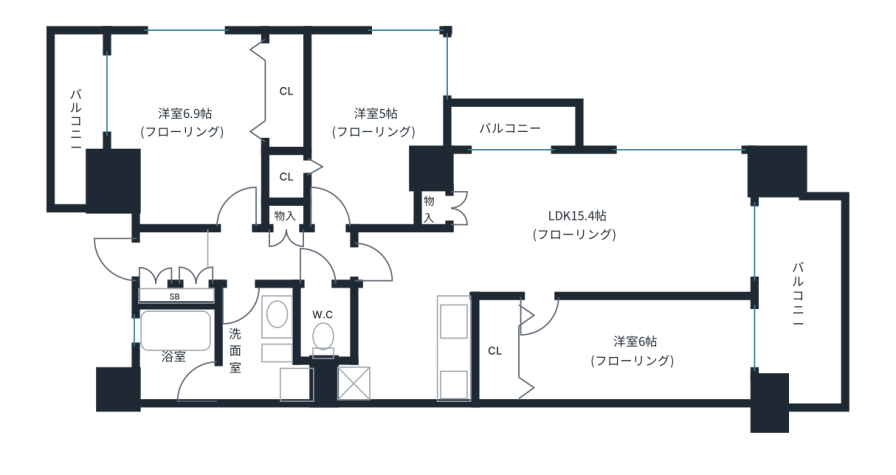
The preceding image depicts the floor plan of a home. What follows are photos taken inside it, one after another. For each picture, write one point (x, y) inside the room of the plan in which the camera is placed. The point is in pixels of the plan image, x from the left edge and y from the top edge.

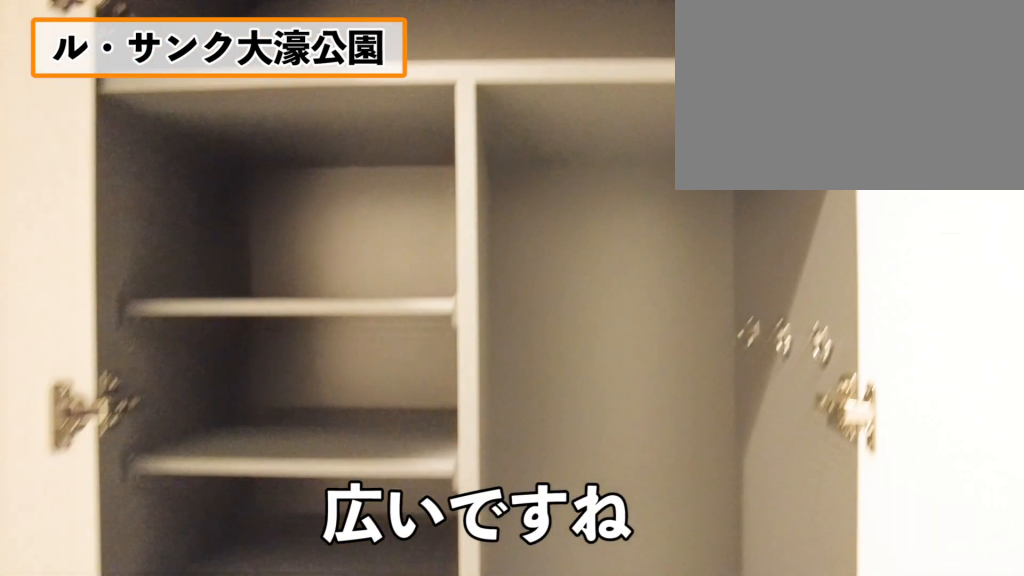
(162, 260)
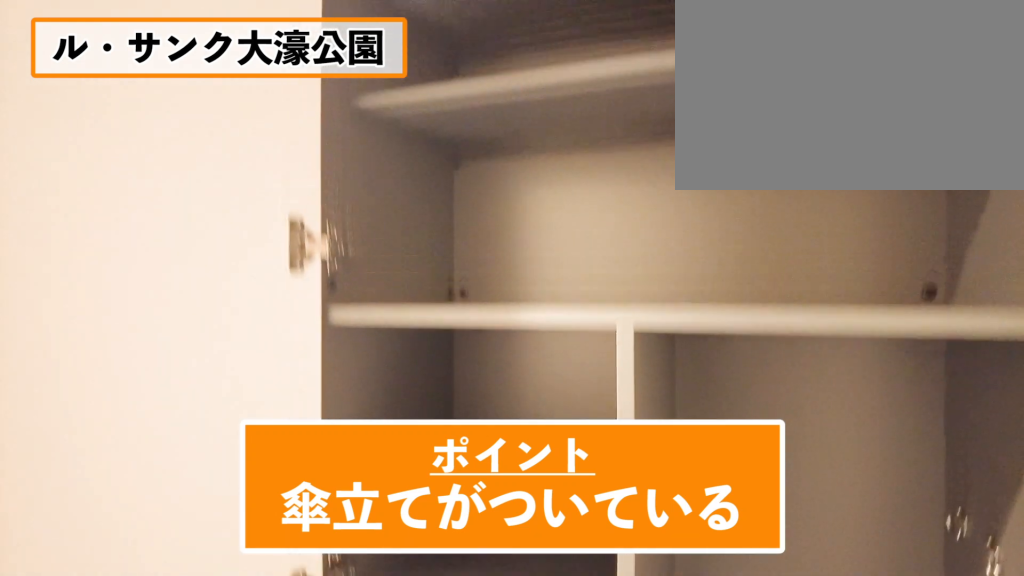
(163, 260)
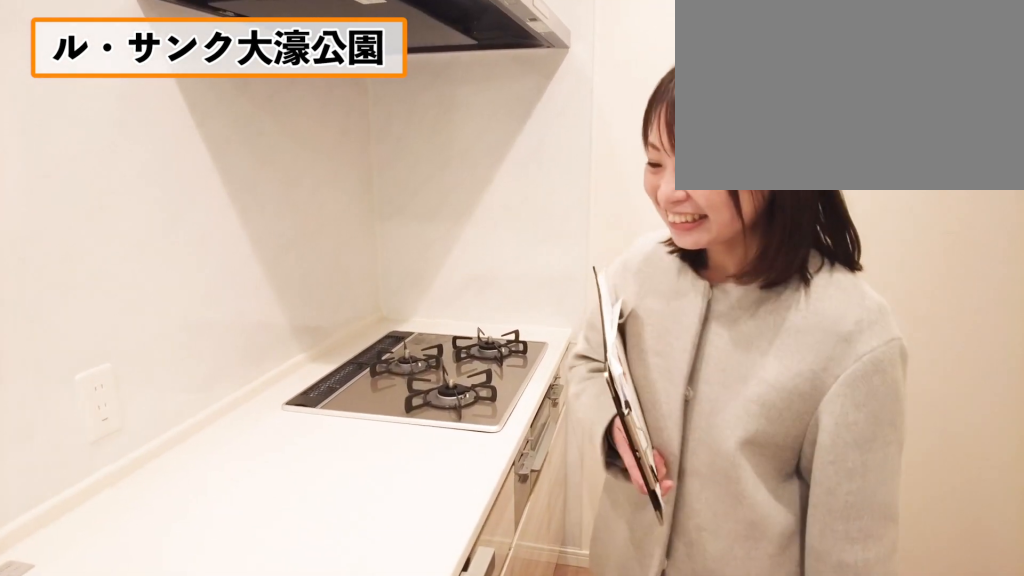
(408, 357)
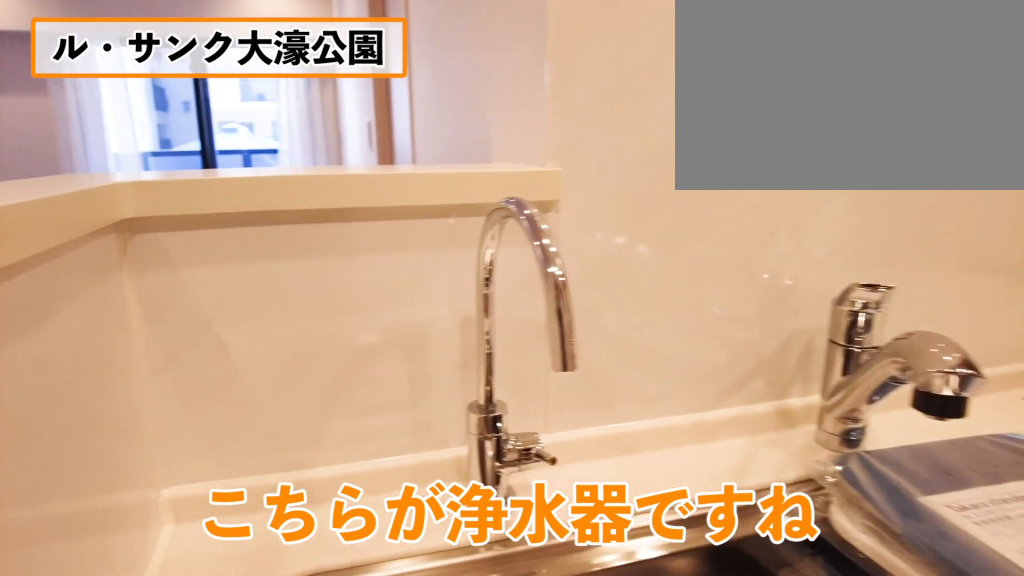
(408, 357)
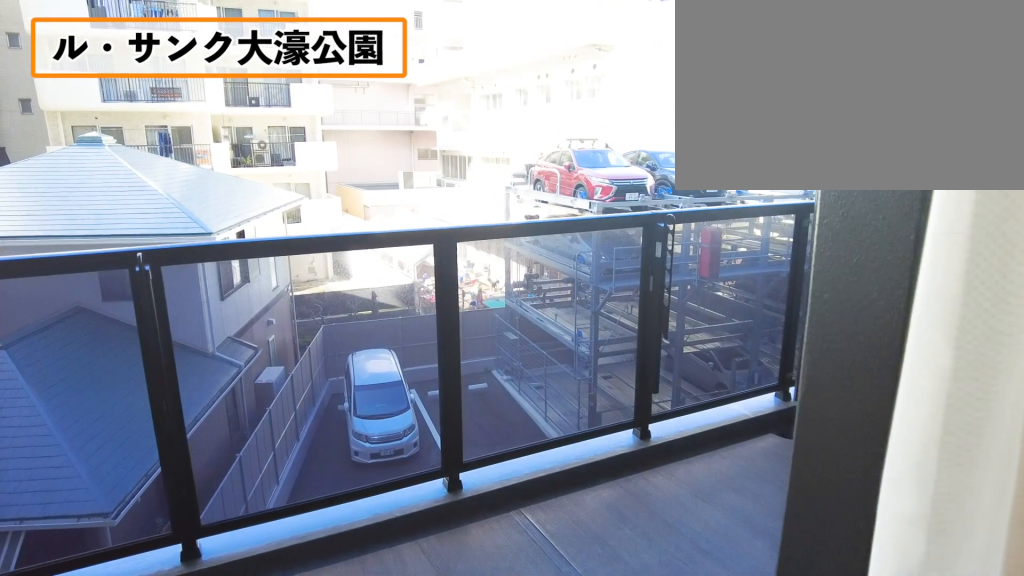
(518, 125)
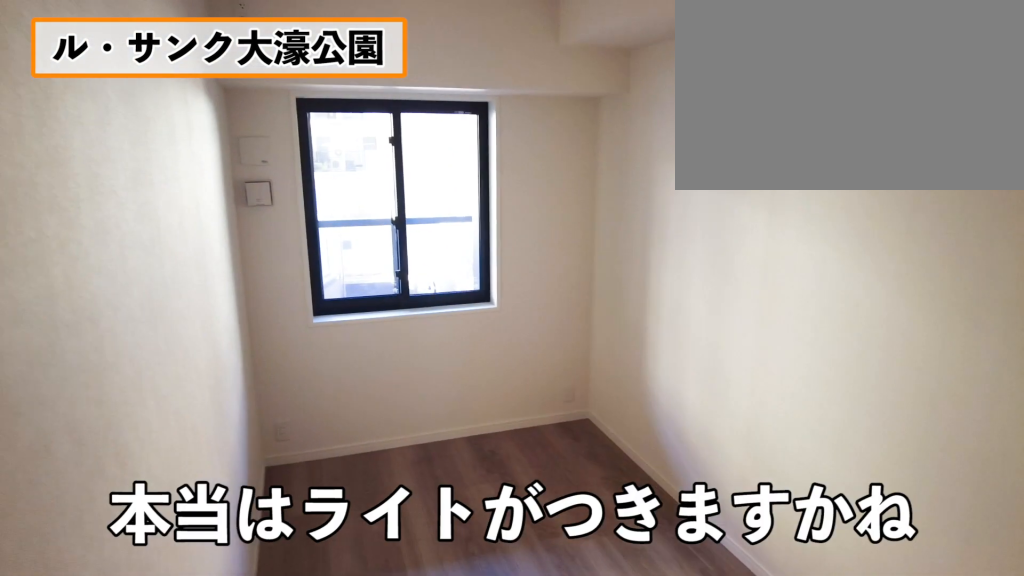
(636, 350)
